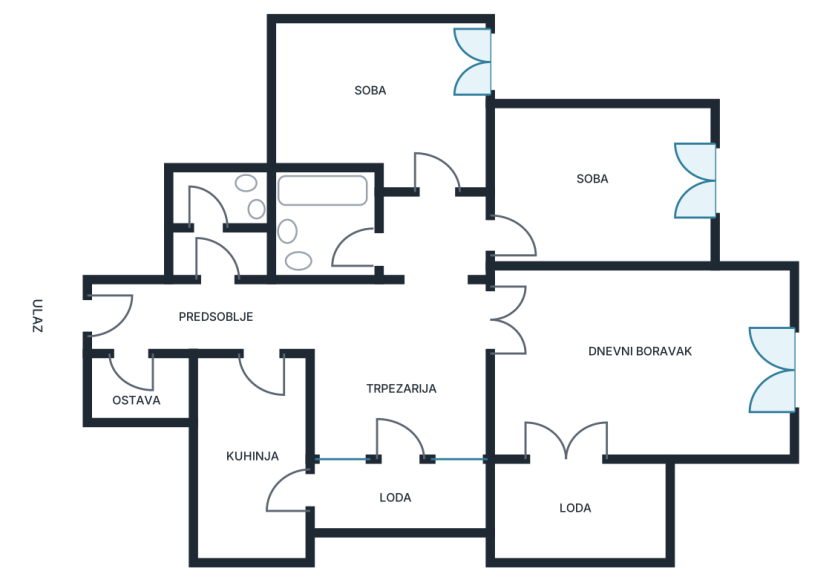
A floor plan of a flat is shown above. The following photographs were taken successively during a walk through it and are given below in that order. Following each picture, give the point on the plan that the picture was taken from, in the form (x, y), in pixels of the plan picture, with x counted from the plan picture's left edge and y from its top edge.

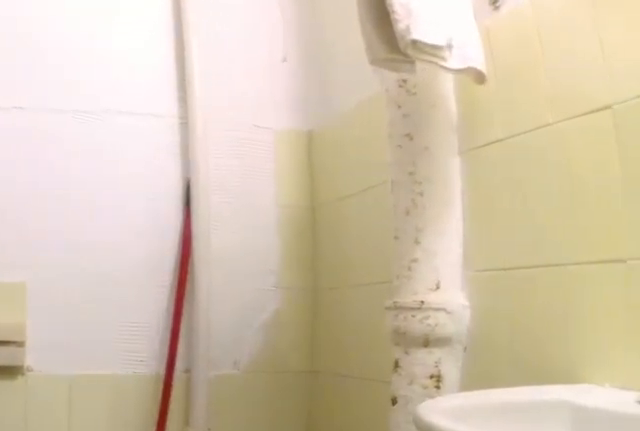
(217, 273)
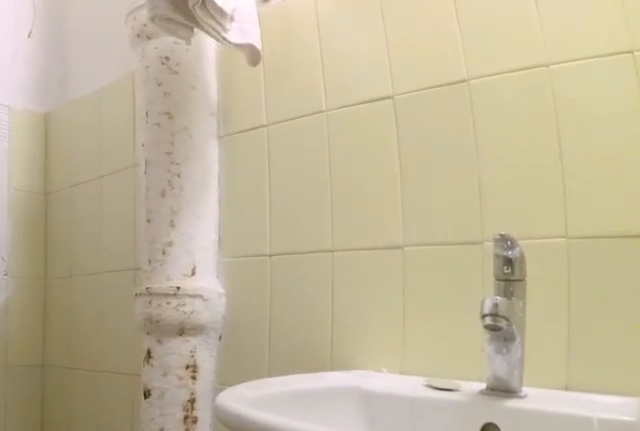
(218, 249)
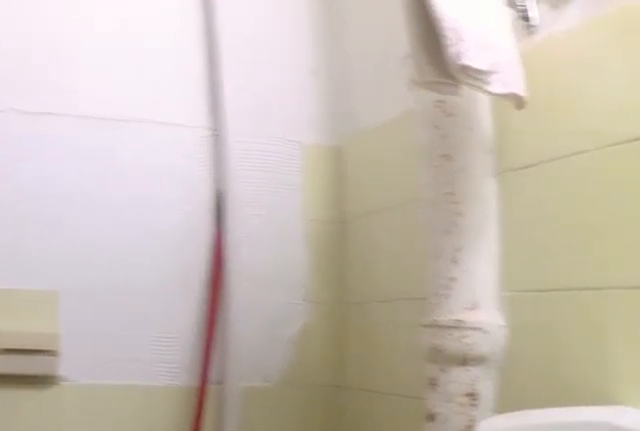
(228, 239)
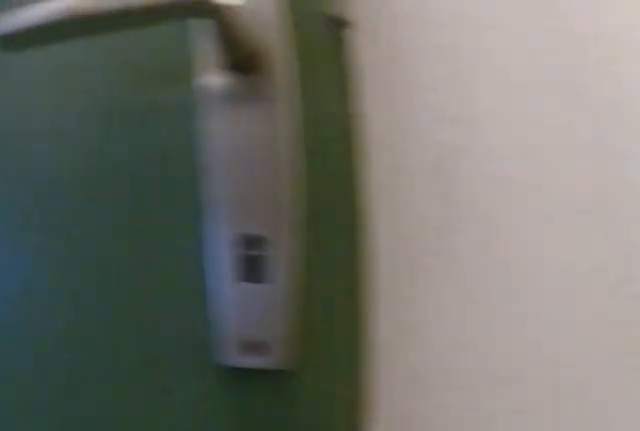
(236, 214)
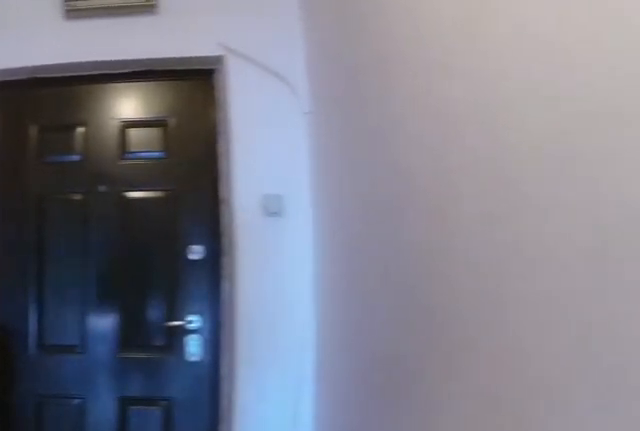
(237, 318)
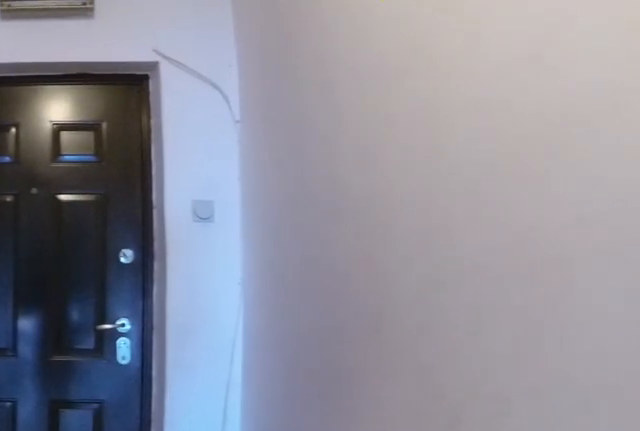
(238, 318)
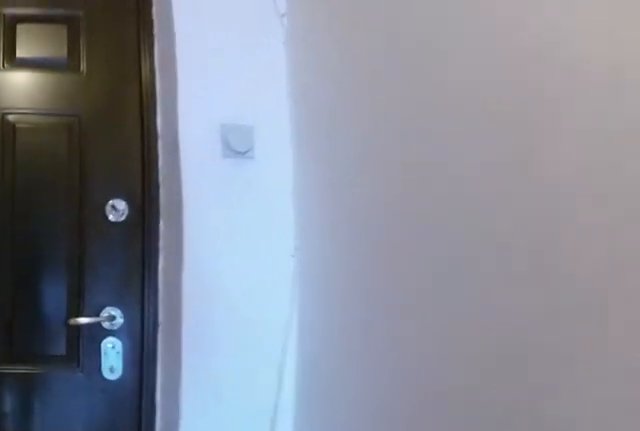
(163, 318)
